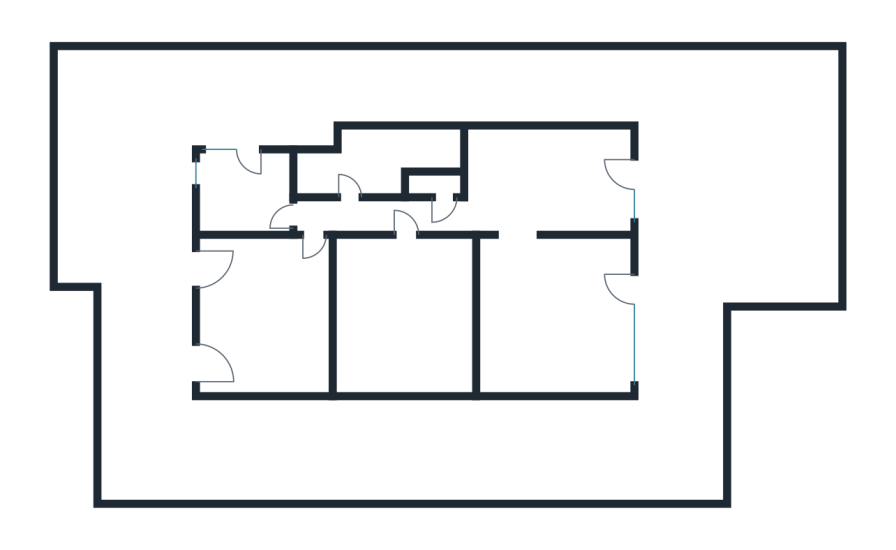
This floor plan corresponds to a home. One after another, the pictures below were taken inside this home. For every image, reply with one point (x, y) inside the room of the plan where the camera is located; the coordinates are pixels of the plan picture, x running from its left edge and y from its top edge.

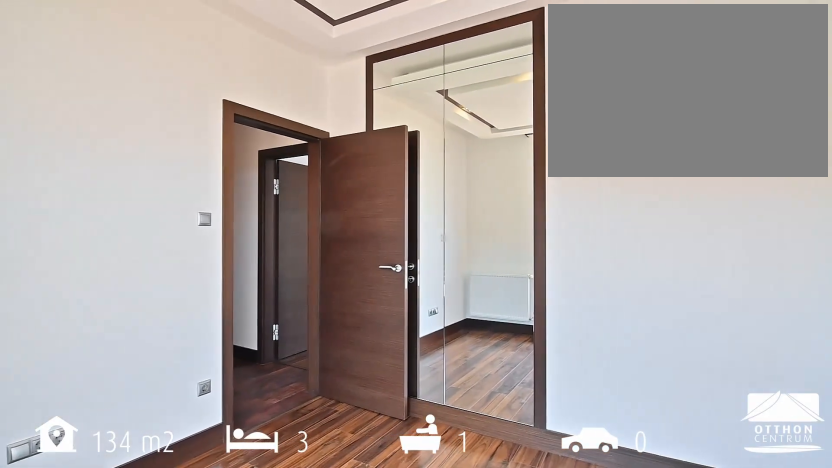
(245, 190)
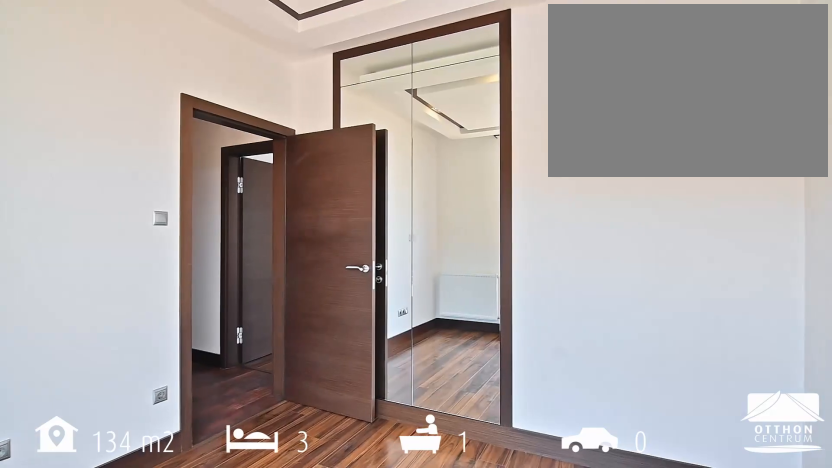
(244, 190)
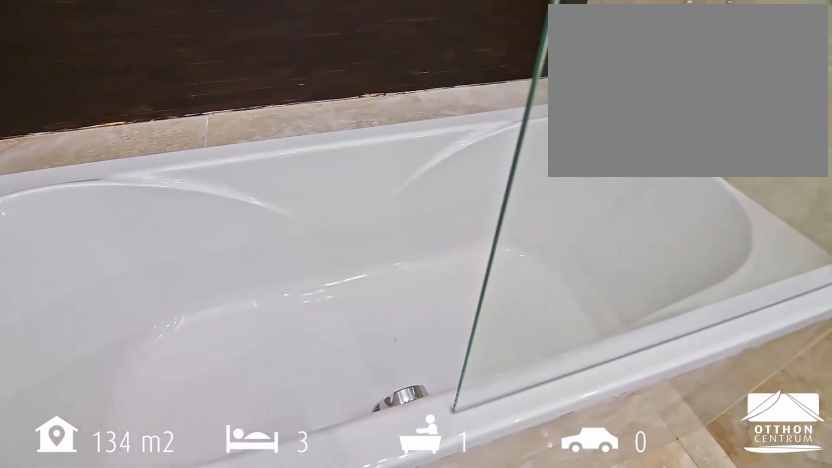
(375, 163)
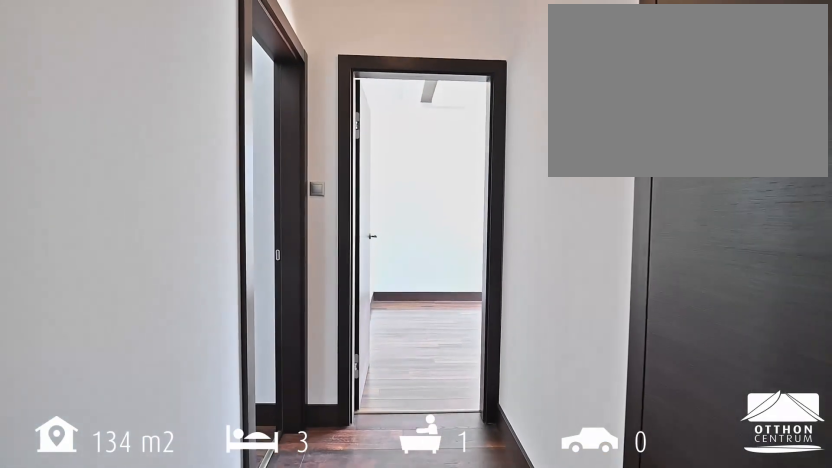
(365, 217)
